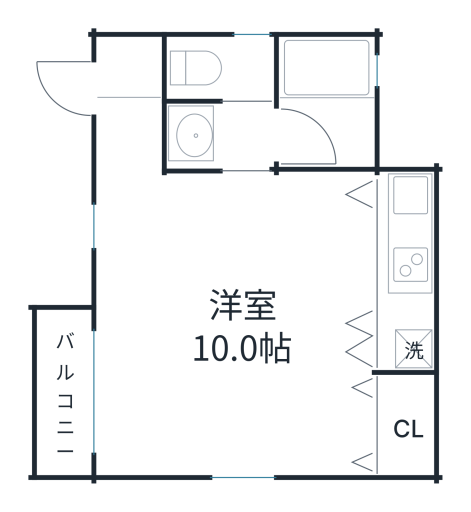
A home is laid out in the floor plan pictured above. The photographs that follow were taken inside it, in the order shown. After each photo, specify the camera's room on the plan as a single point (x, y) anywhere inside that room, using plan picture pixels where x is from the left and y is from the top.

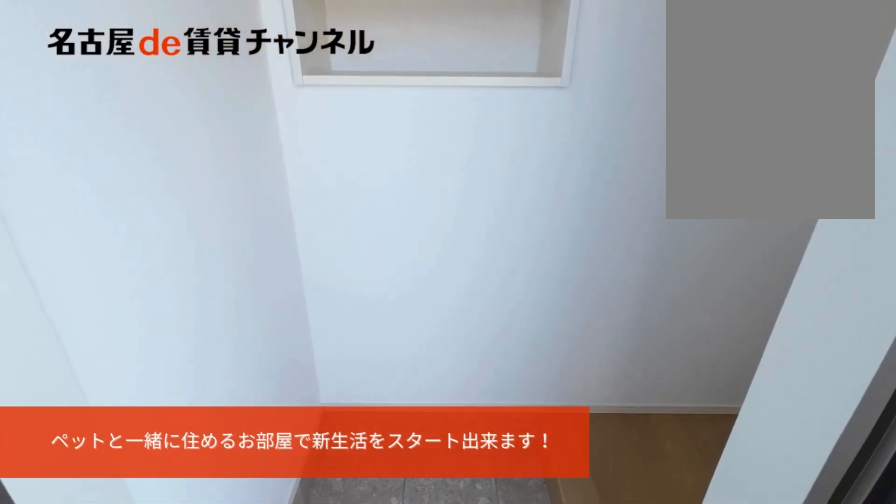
(128, 76)
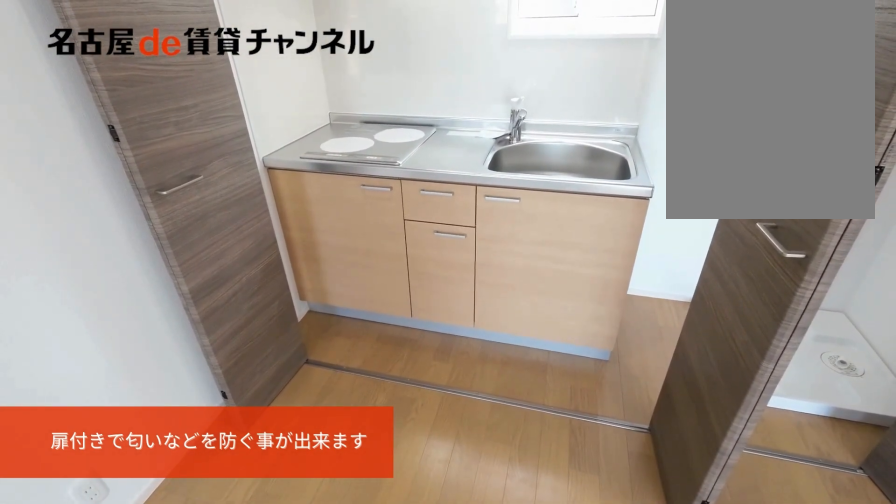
(404, 271)
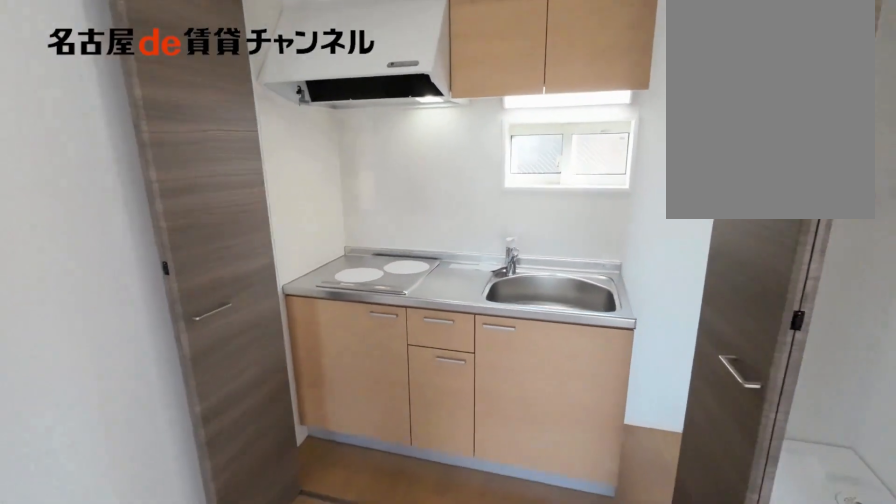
(404, 271)
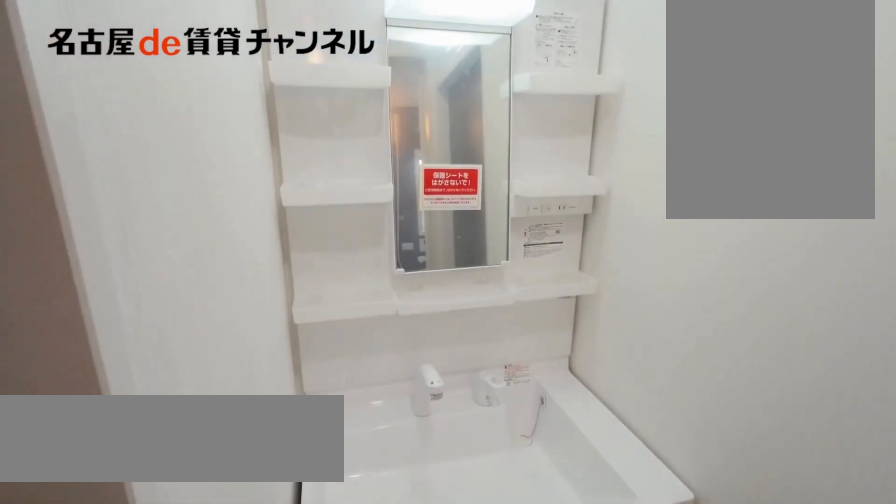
(219, 138)
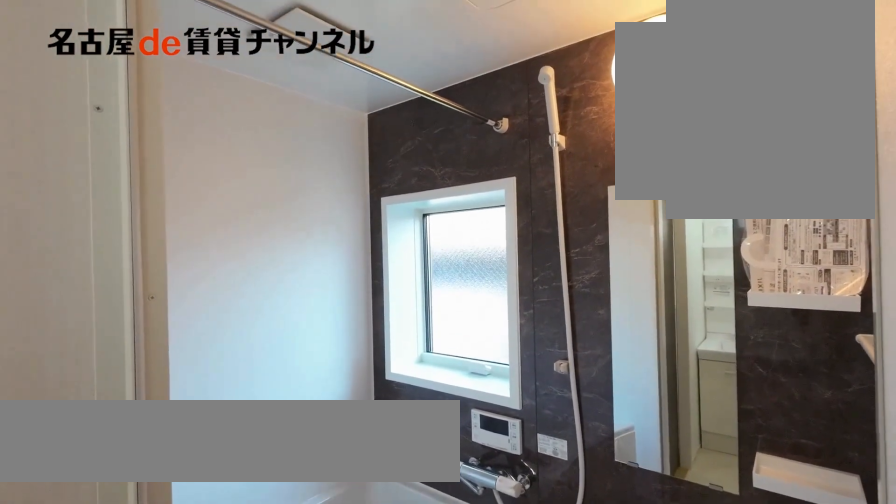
(326, 101)
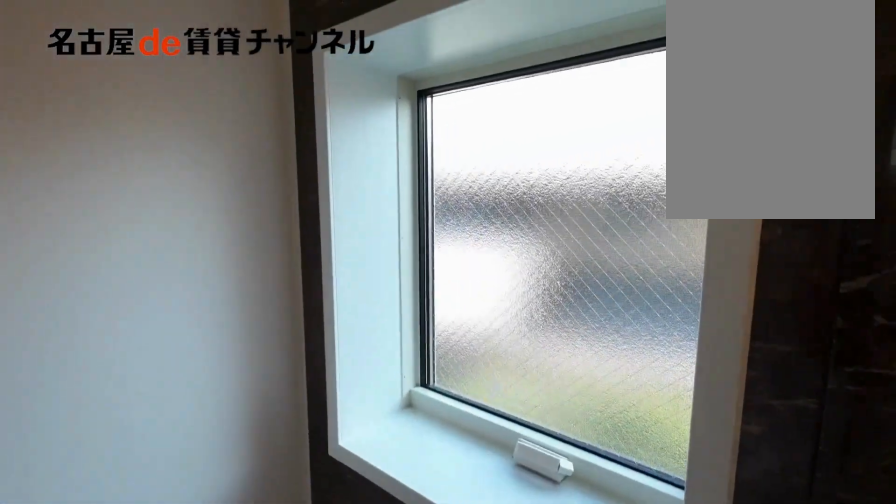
(326, 101)
